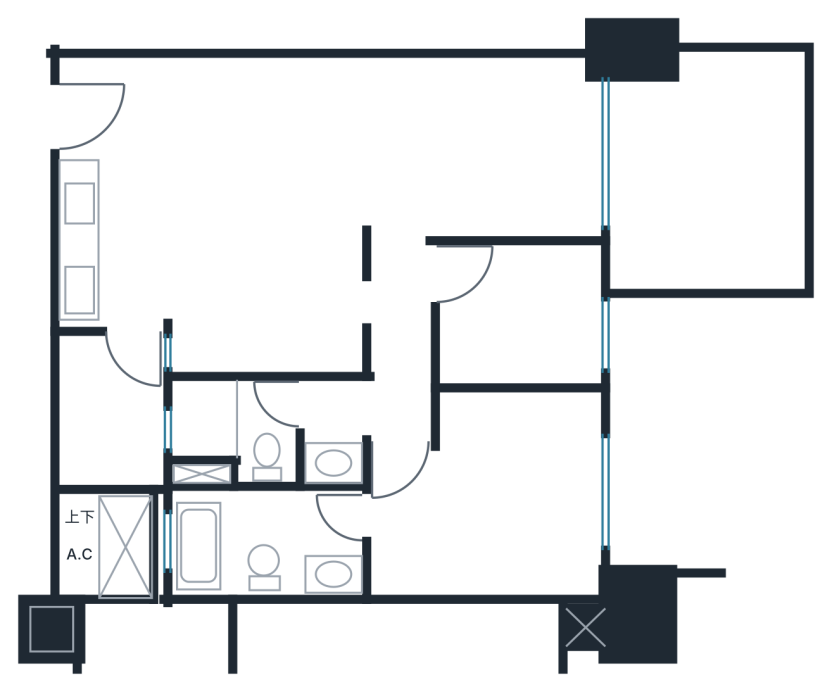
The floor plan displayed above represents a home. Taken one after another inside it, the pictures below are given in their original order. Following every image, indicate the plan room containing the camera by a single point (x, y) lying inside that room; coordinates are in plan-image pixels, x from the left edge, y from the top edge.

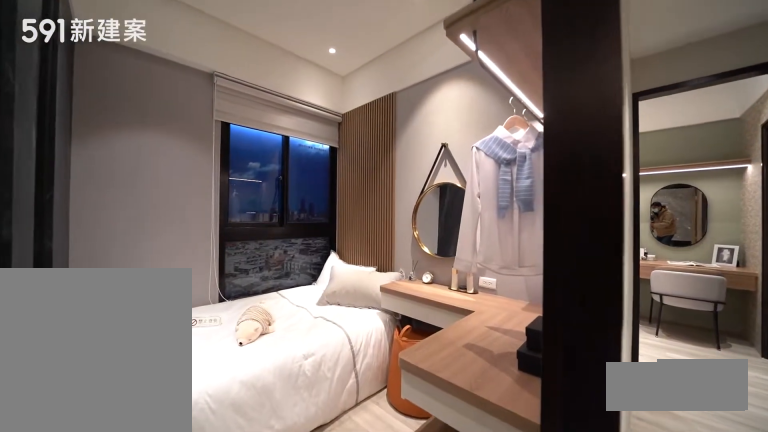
(526, 318)
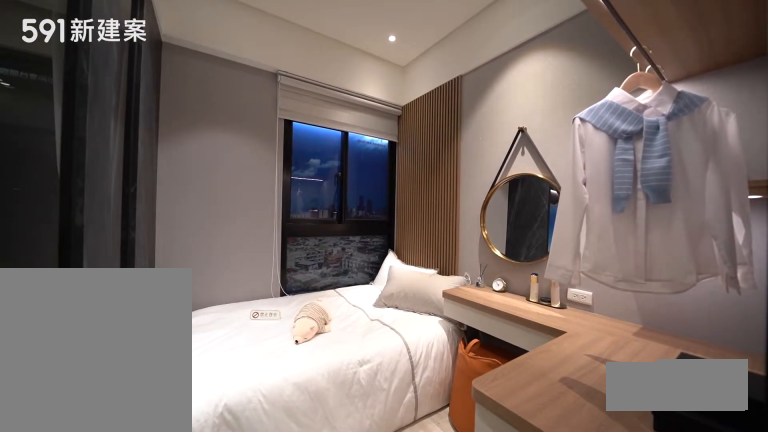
(526, 318)
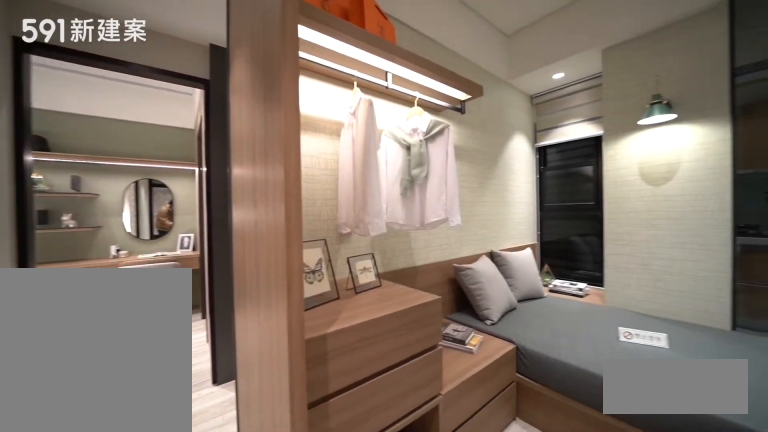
(261, 305)
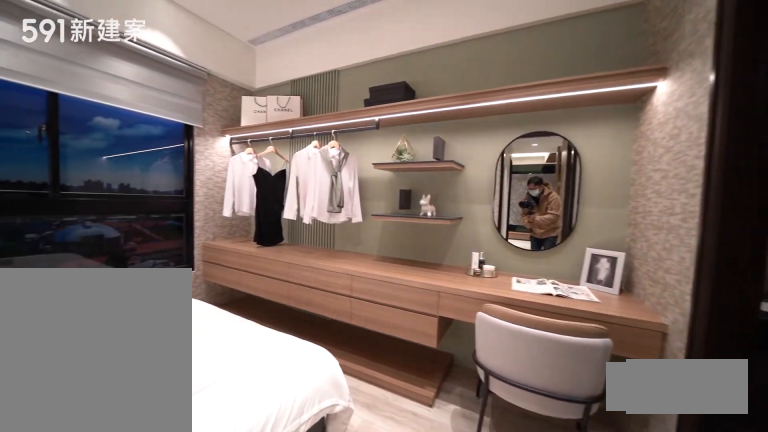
(493, 498)
